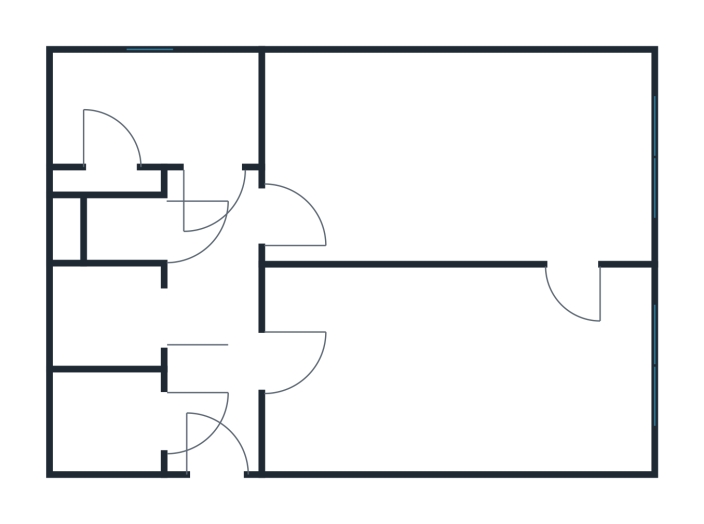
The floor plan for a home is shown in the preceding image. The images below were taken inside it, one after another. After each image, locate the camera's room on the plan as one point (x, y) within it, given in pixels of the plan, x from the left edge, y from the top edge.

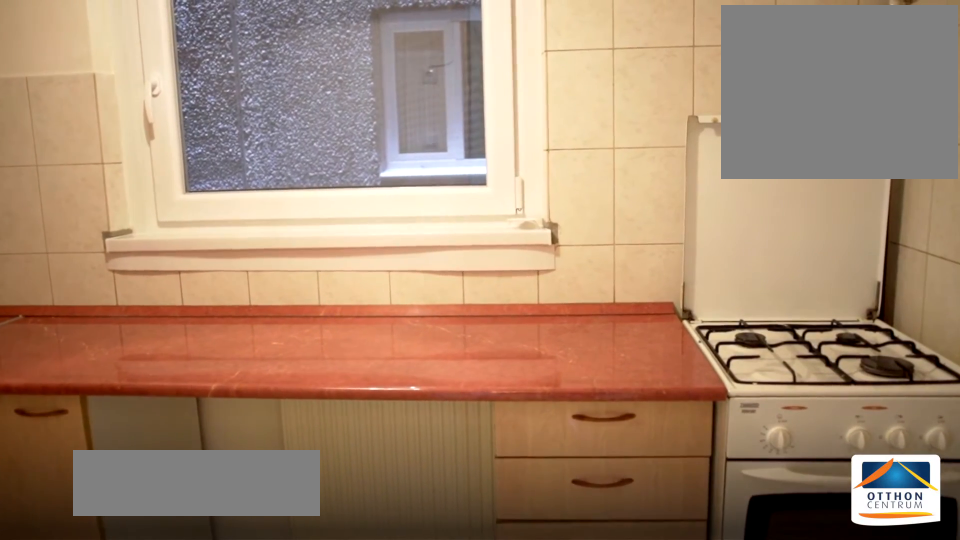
(167, 112)
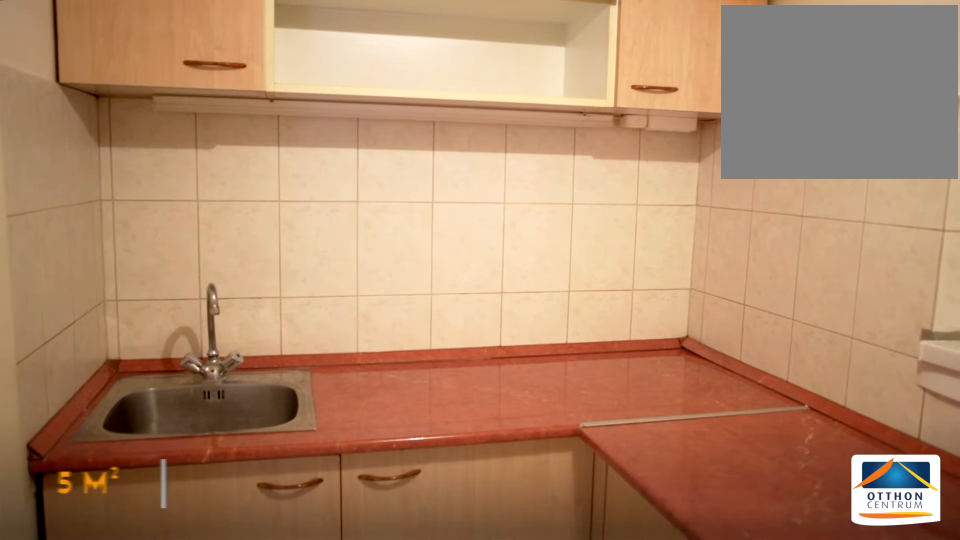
(168, 111)
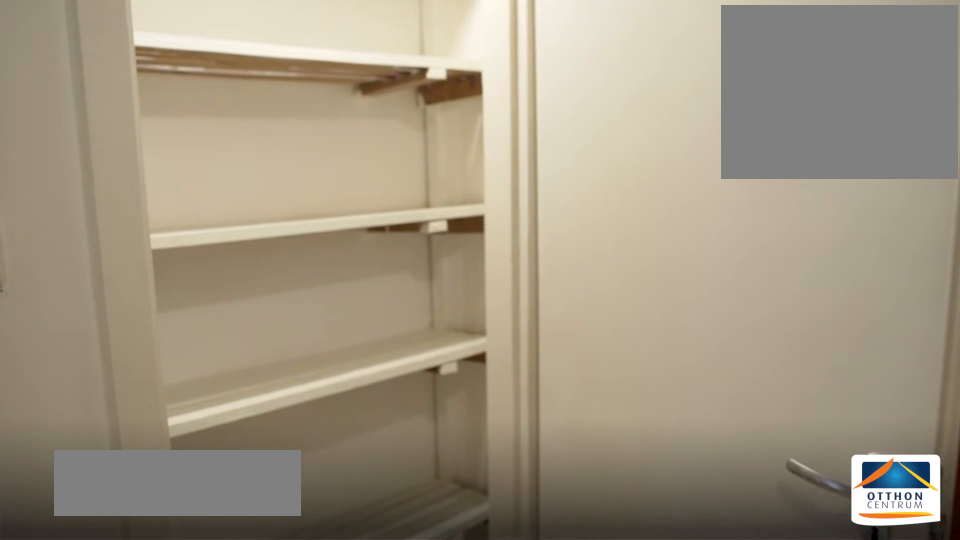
(116, 166)
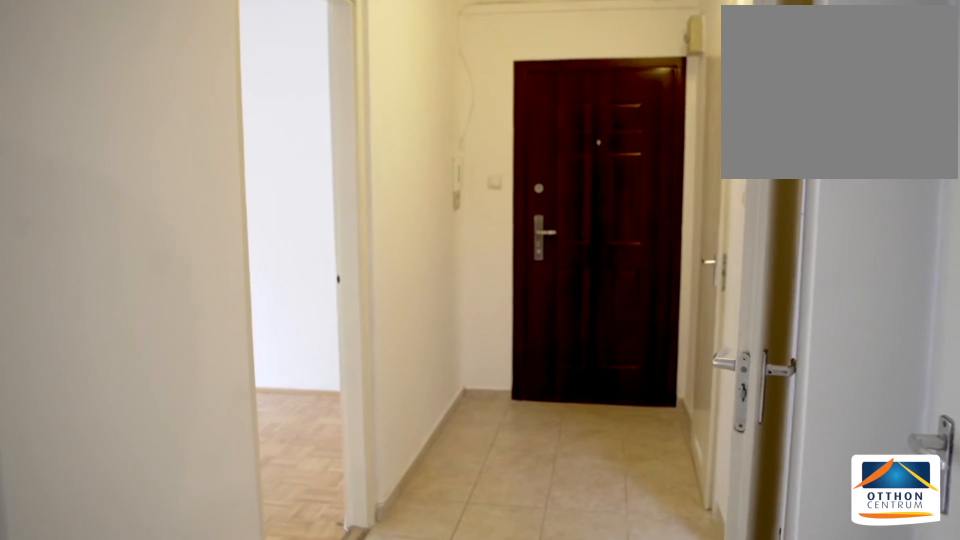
(212, 249)
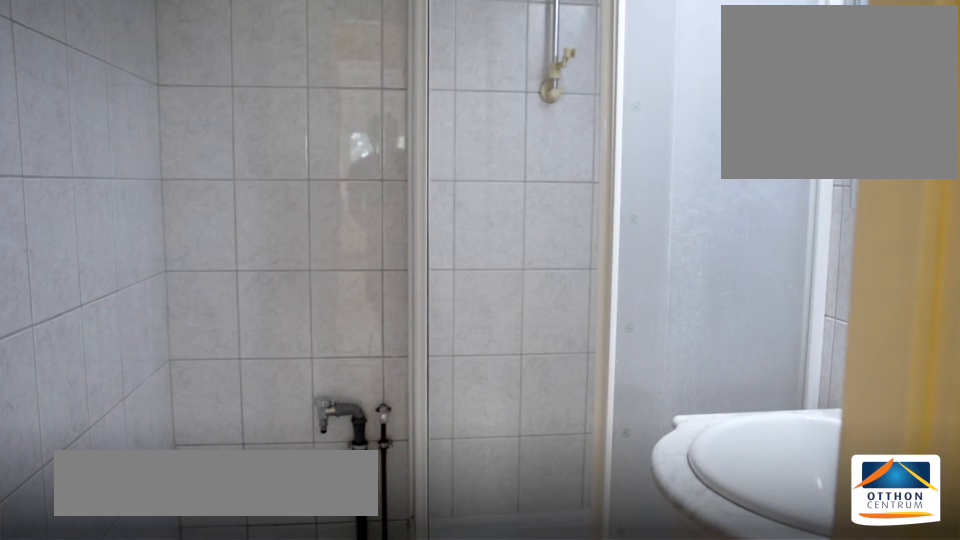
(127, 318)
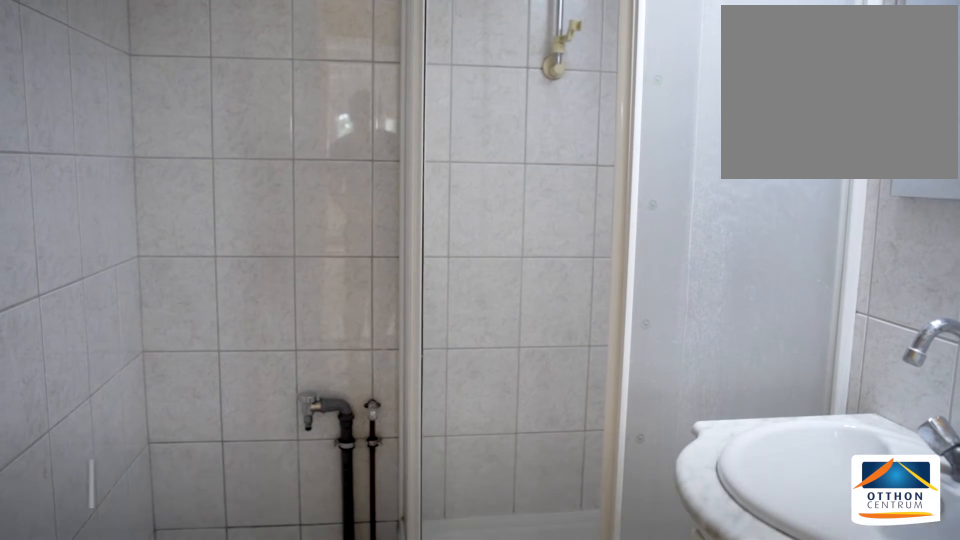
(127, 317)
